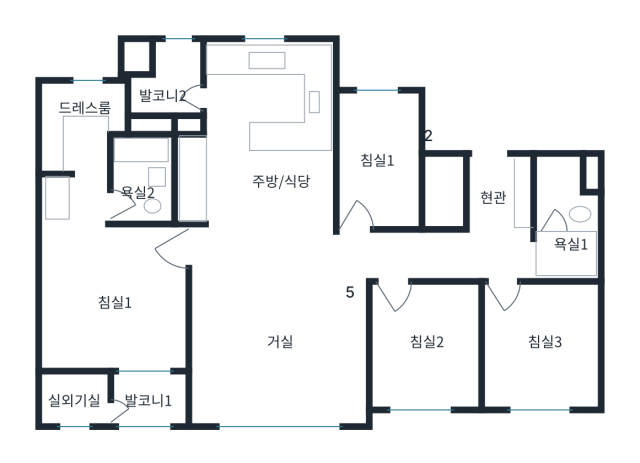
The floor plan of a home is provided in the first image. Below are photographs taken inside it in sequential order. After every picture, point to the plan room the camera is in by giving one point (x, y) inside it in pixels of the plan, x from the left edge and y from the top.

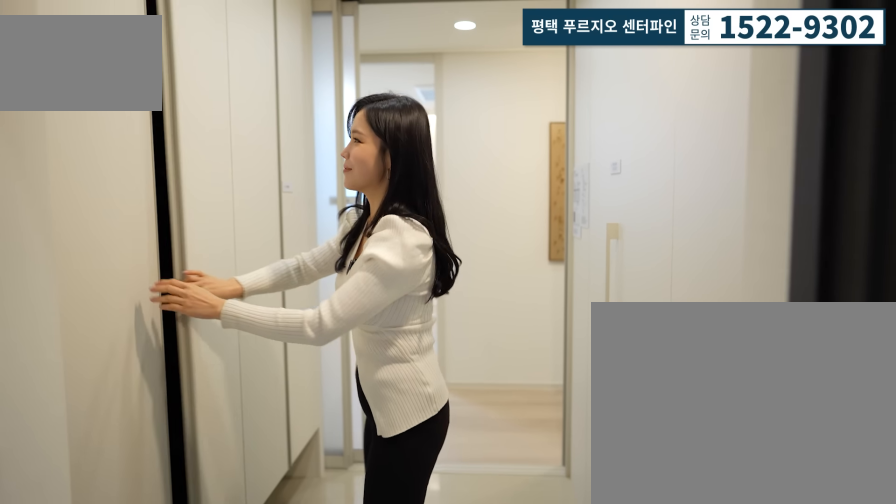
(483, 178)
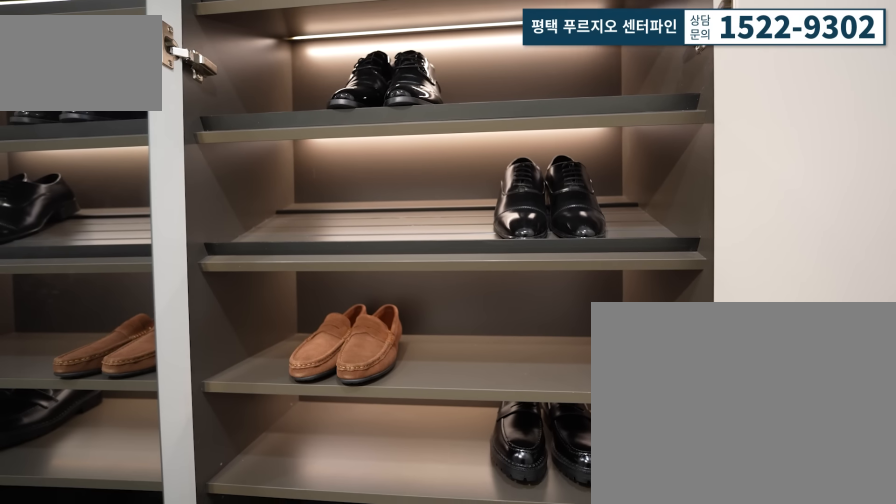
(484, 190)
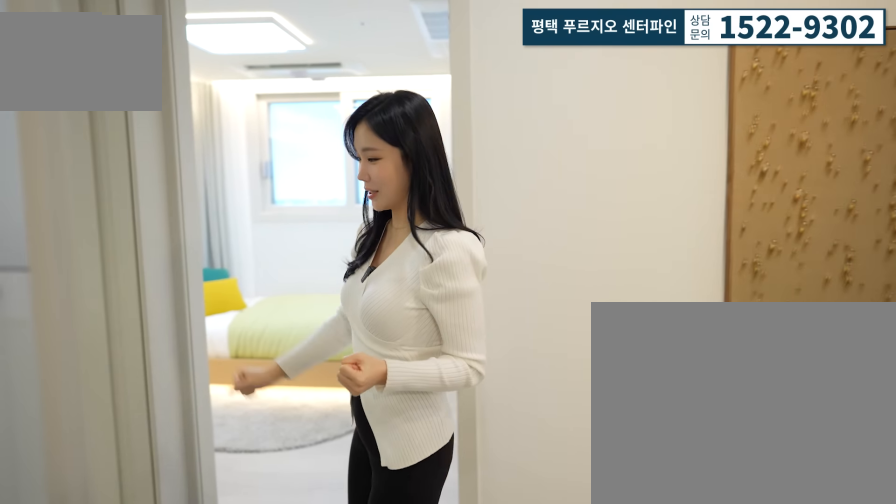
(484, 190)
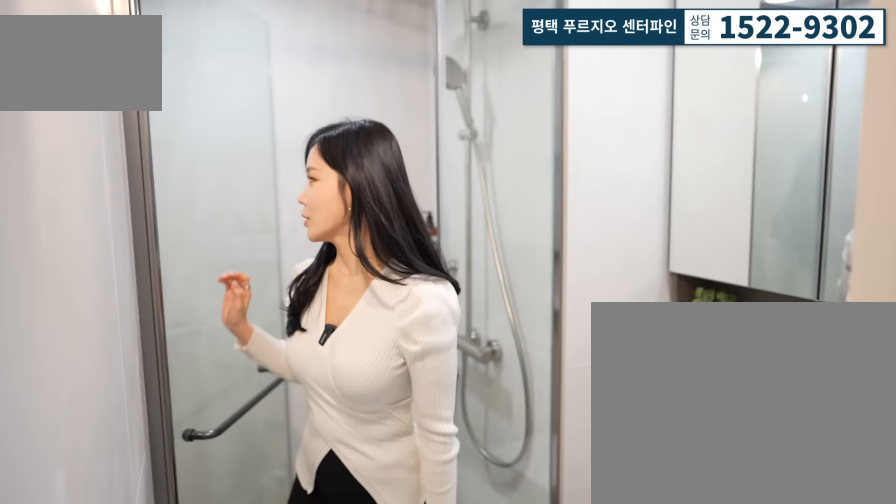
(556, 238)
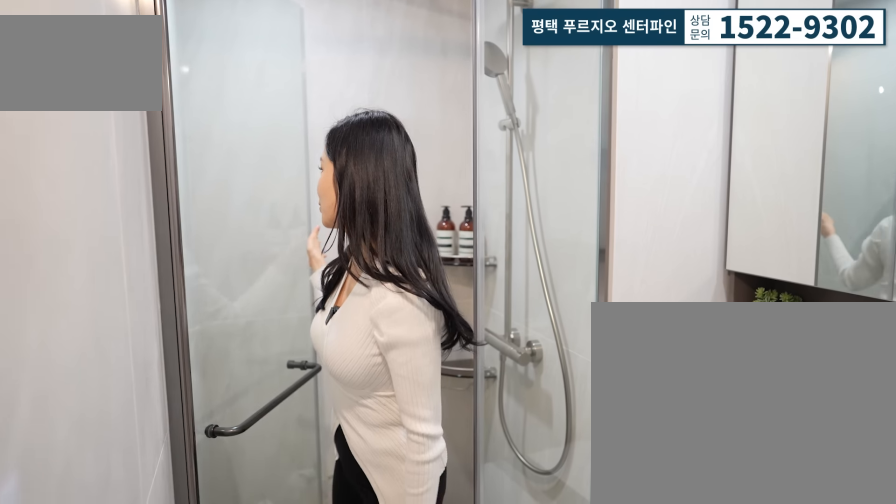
(578, 254)
